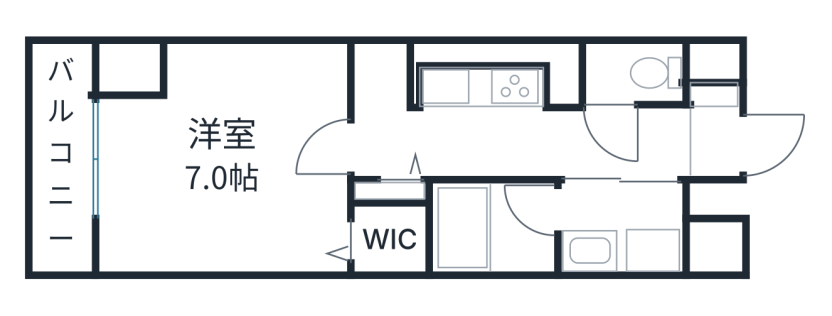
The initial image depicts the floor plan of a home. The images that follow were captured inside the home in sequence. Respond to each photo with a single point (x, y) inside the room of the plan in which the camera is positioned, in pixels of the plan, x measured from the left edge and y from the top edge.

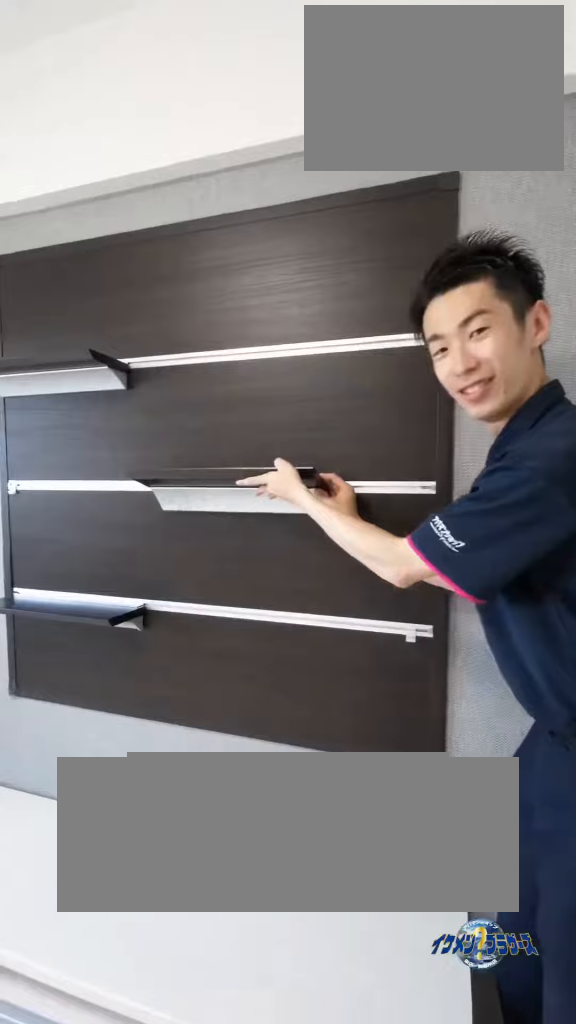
(254, 69)
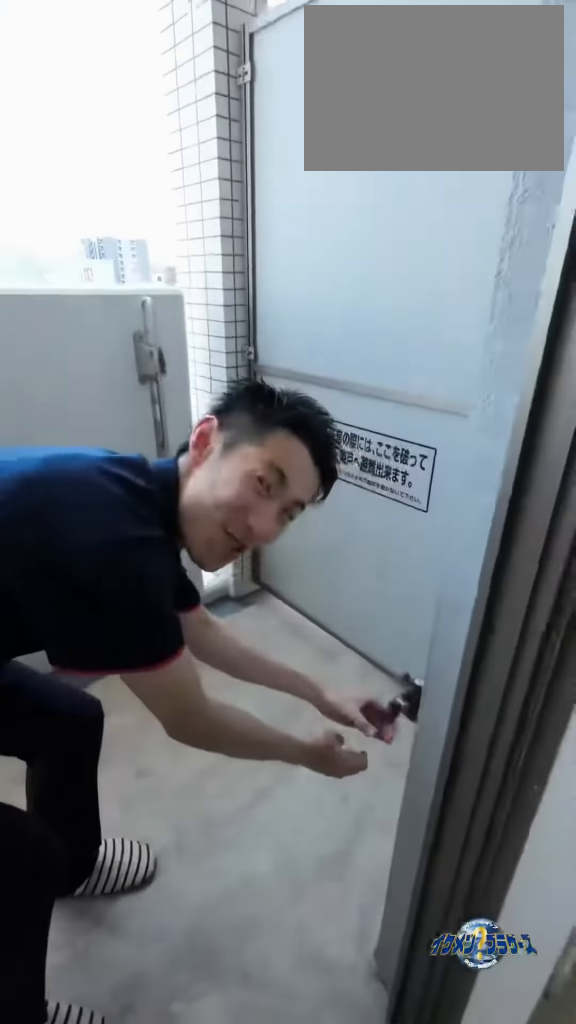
(62, 159)
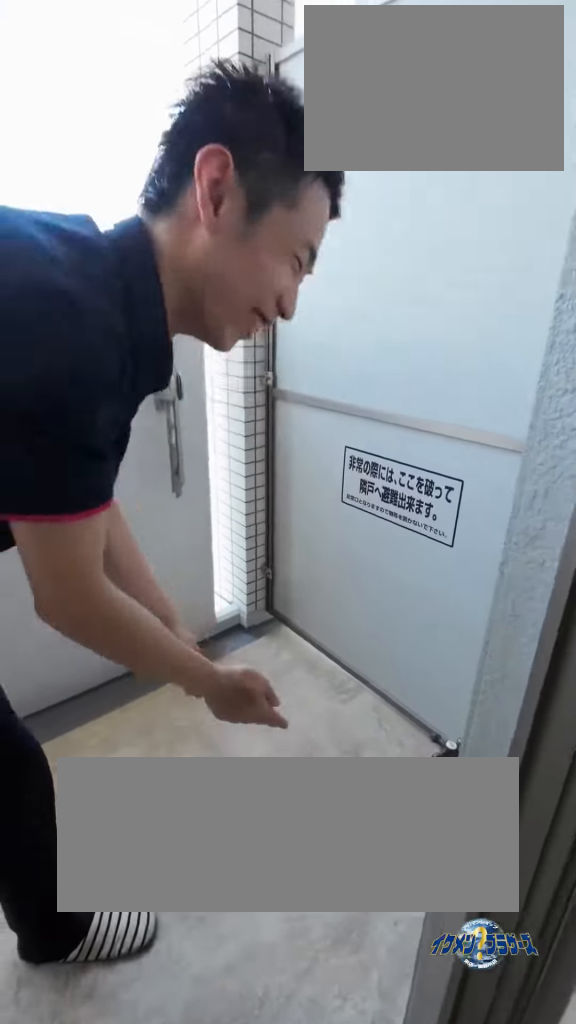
(62, 159)
